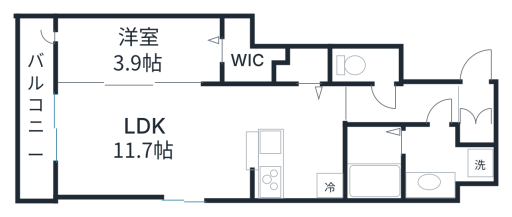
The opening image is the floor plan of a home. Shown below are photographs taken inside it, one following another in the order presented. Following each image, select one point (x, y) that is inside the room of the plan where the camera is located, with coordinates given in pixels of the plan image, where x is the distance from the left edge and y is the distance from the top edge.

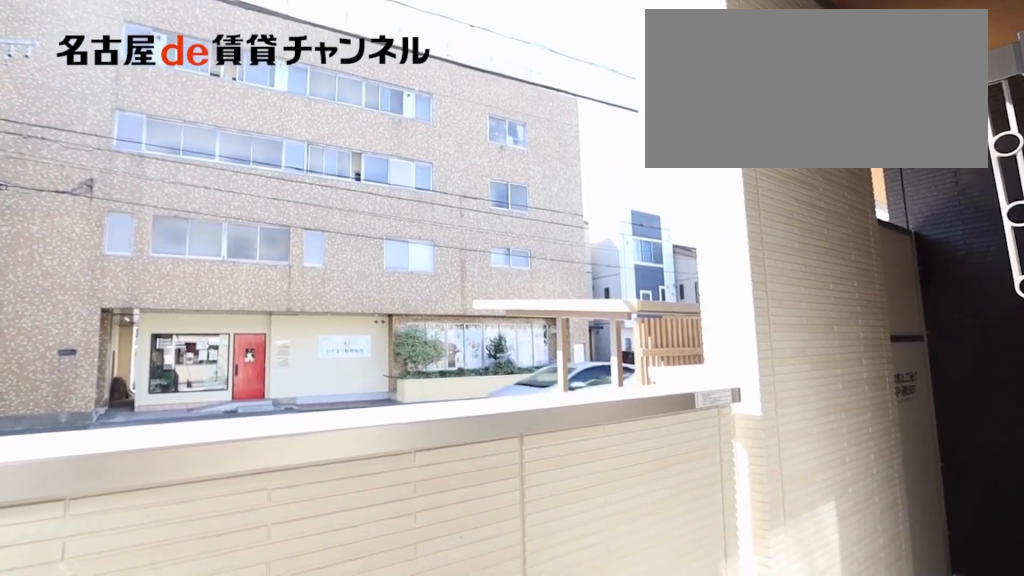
(38, 110)
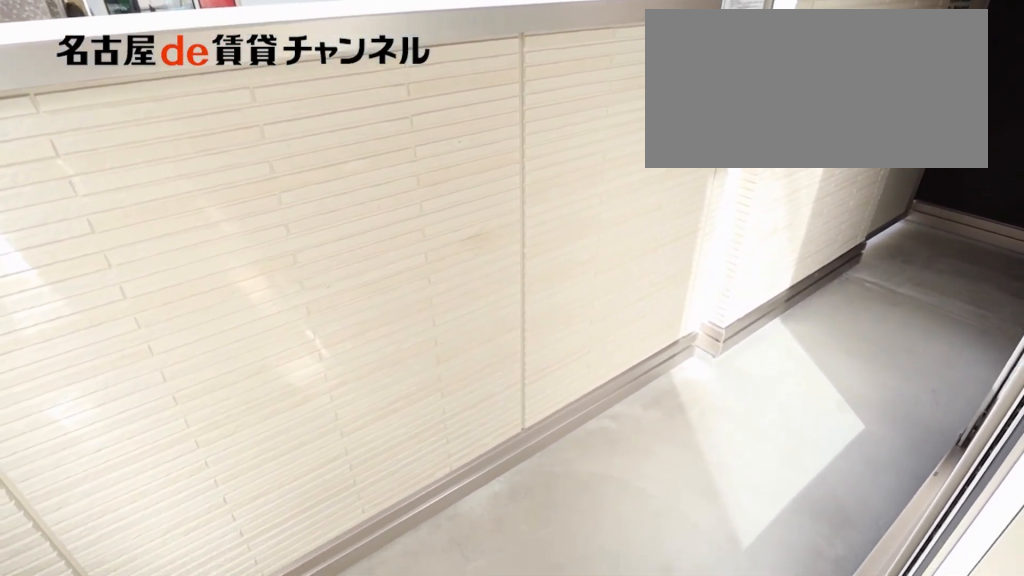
(38, 110)
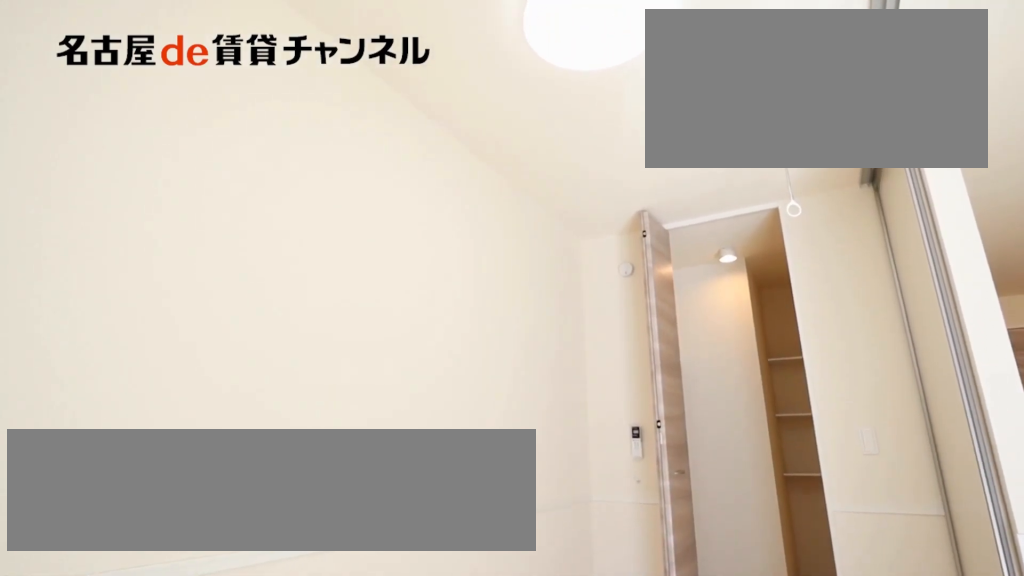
(139, 51)
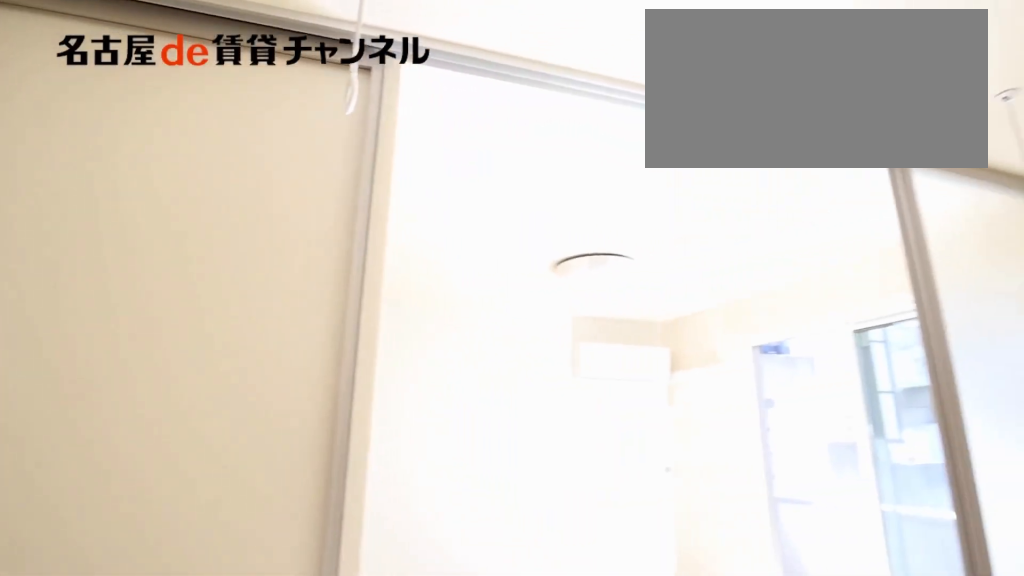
(139, 51)
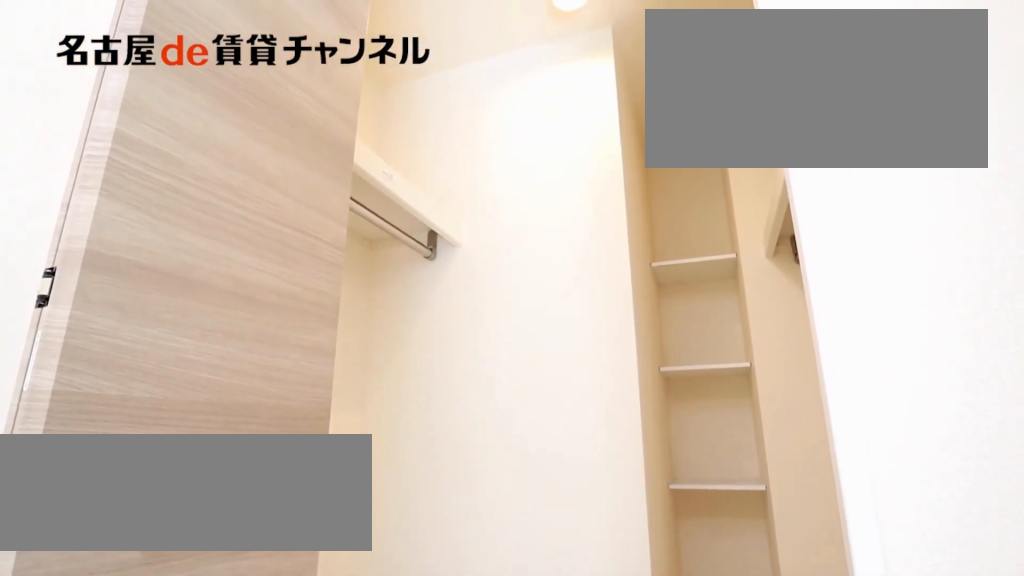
(246, 56)
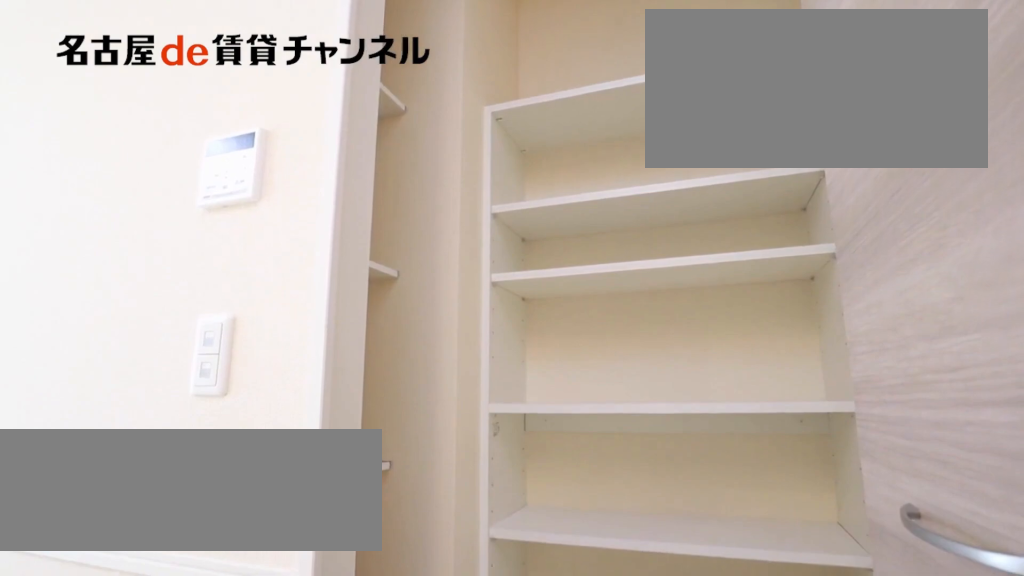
(302, 68)
